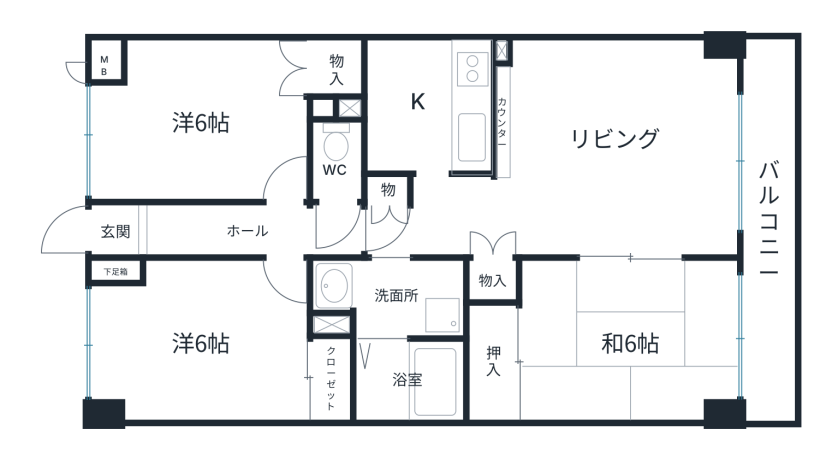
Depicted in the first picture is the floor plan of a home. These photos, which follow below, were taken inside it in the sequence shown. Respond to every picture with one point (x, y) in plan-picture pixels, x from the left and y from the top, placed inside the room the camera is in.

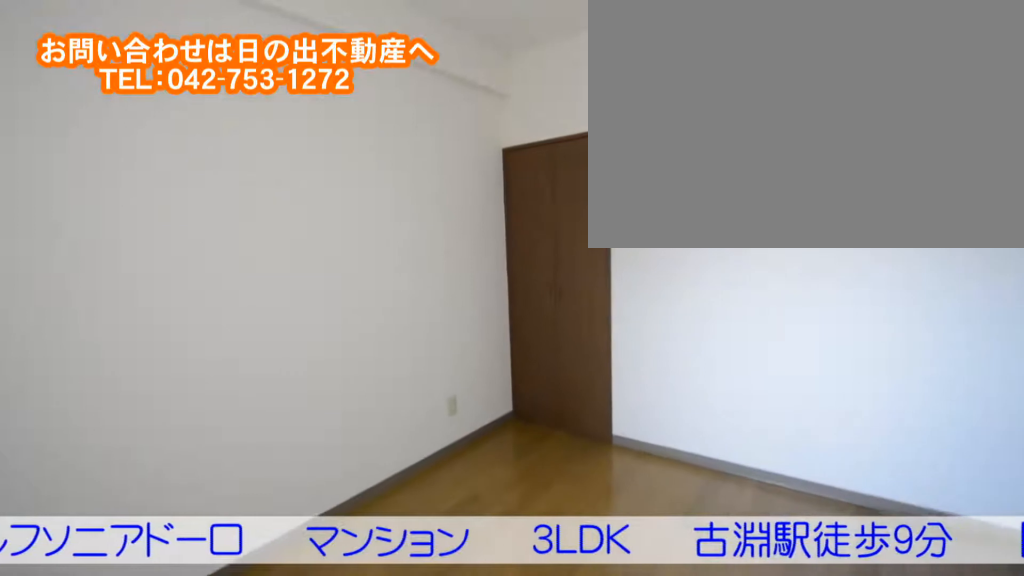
(143, 117)
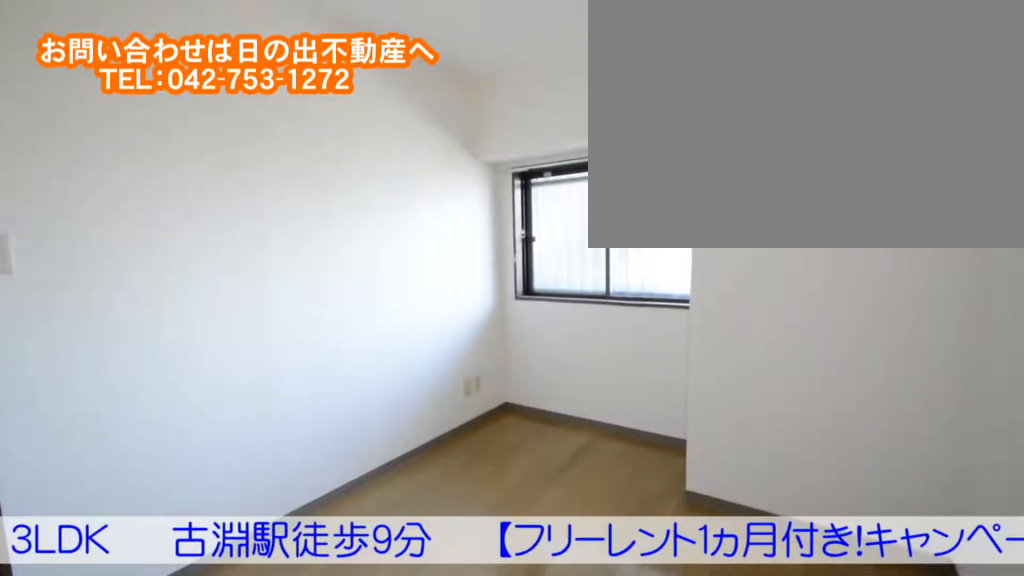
(143, 117)
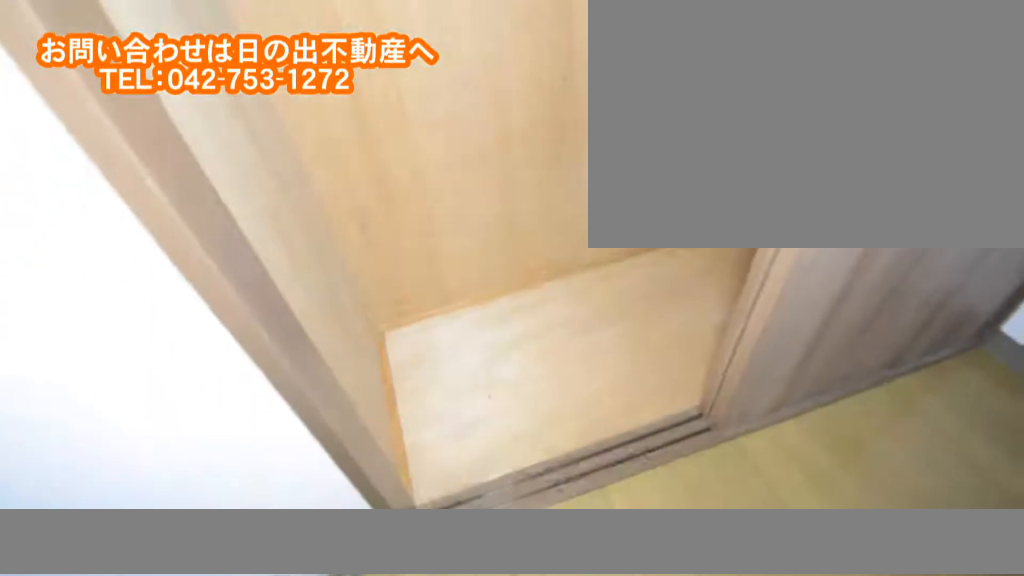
(154, 364)
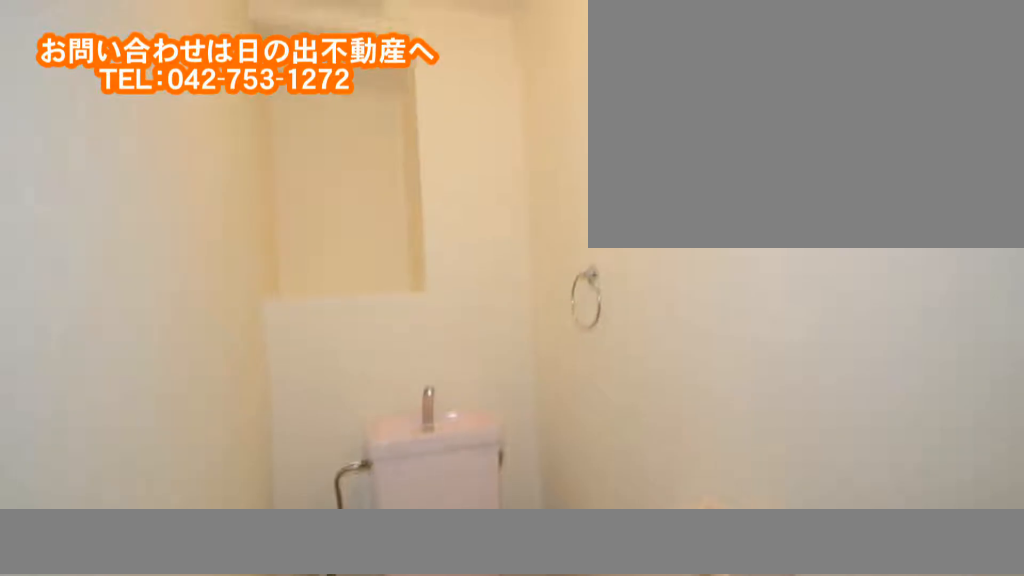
(337, 163)
